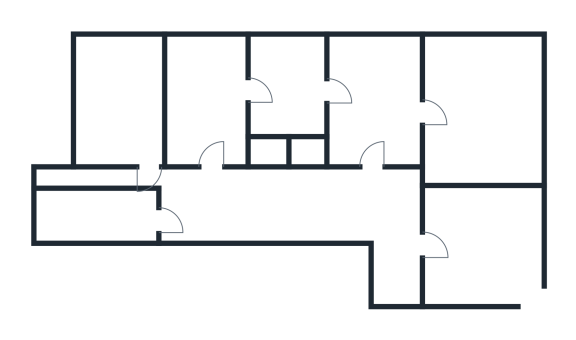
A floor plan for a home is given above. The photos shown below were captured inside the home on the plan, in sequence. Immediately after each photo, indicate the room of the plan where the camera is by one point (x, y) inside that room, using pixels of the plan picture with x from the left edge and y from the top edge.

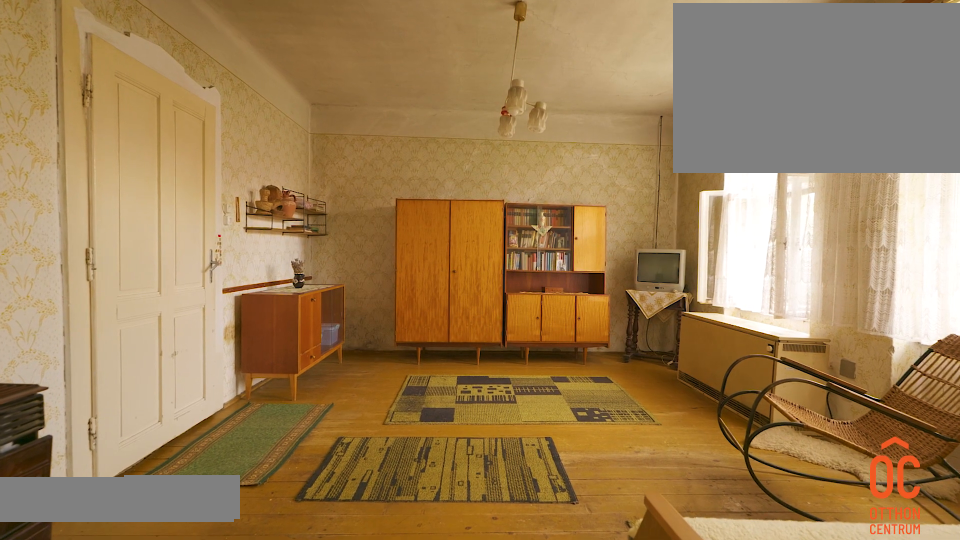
(476, 99)
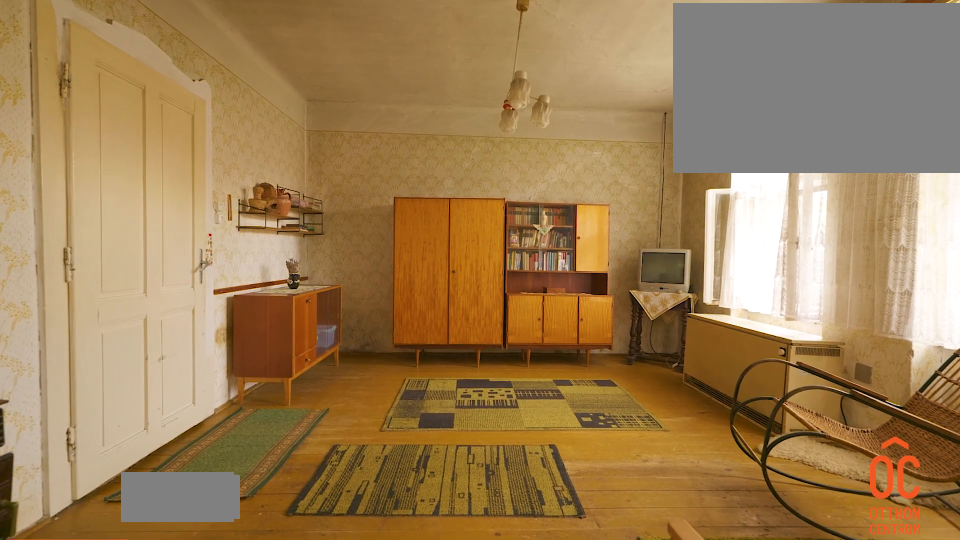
(476, 99)
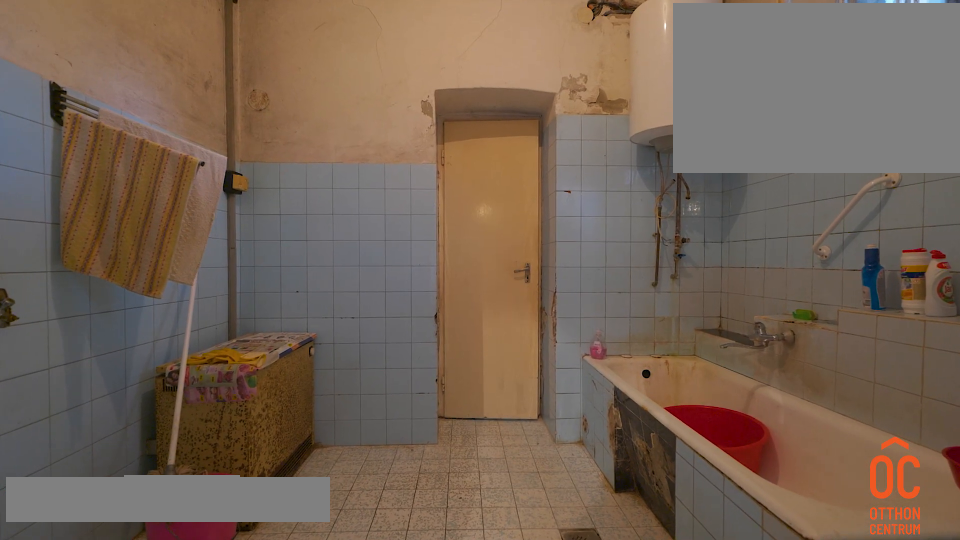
(292, 99)
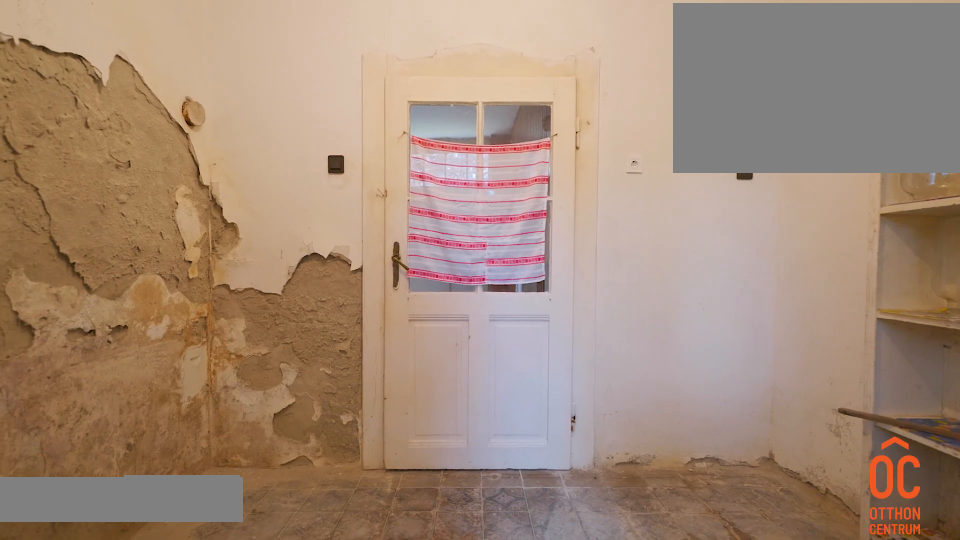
(203, 99)
